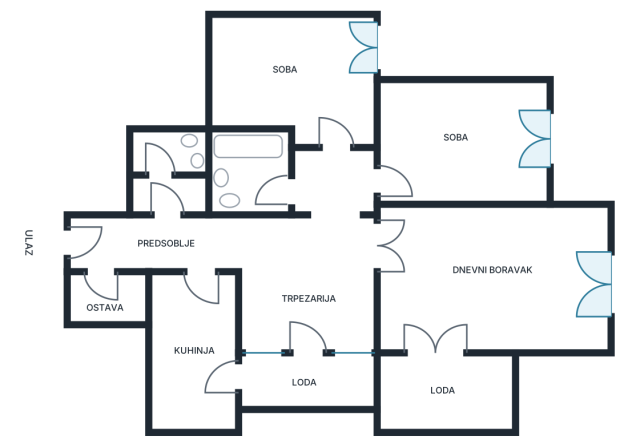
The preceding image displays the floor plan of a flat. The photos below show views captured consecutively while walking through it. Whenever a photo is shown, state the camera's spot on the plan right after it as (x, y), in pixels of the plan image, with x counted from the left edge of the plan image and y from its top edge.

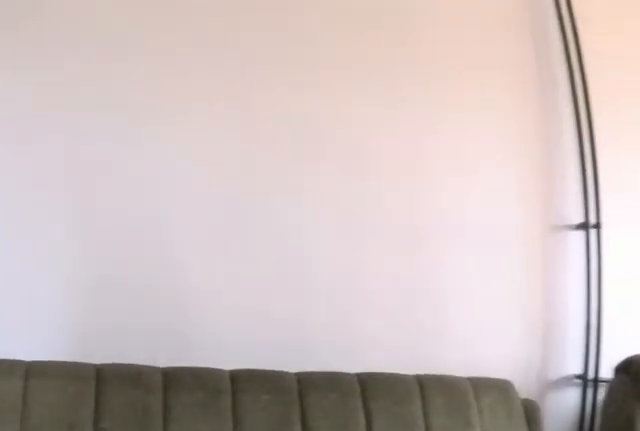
(454, 289)
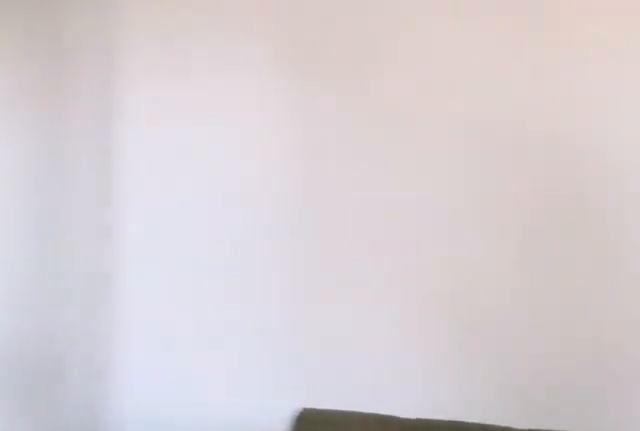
(448, 270)
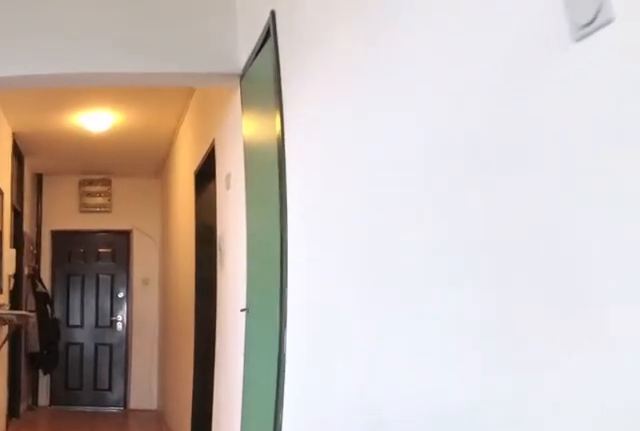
(357, 255)
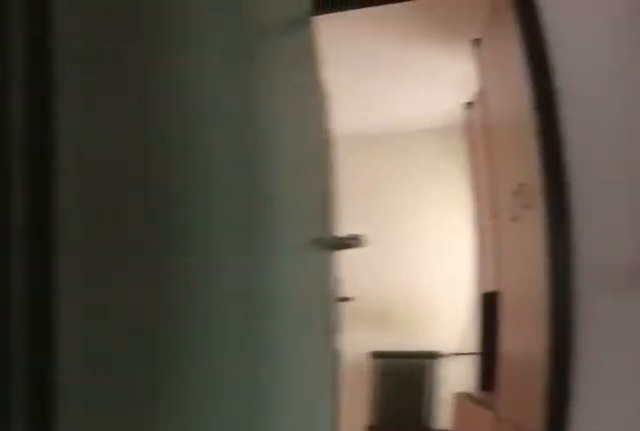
(344, 256)
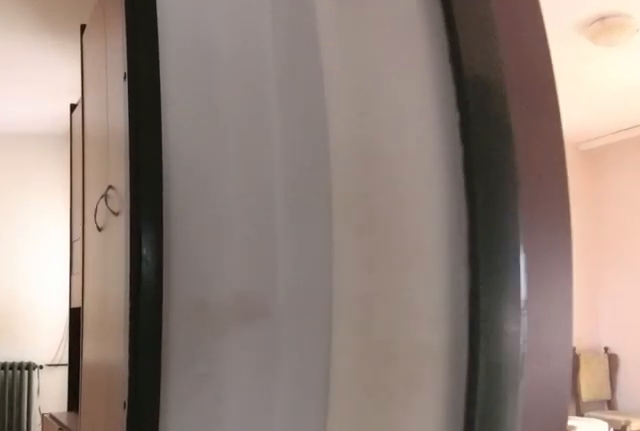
(334, 225)
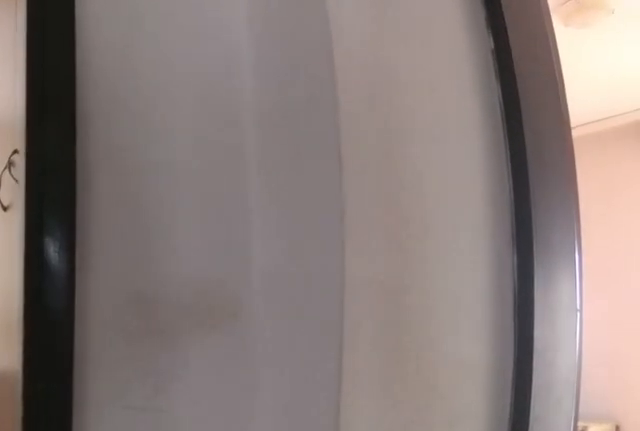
(335, 201)
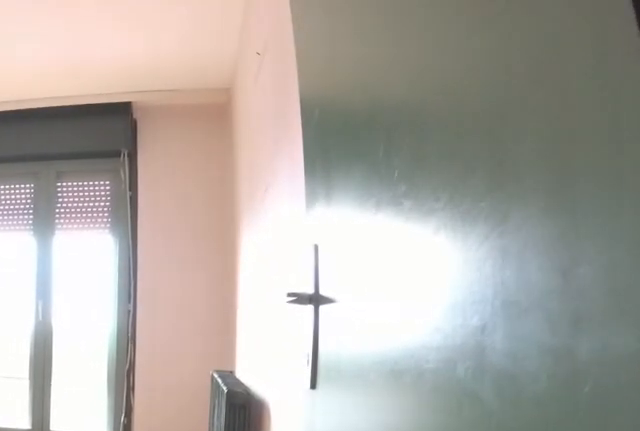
(348, 189)
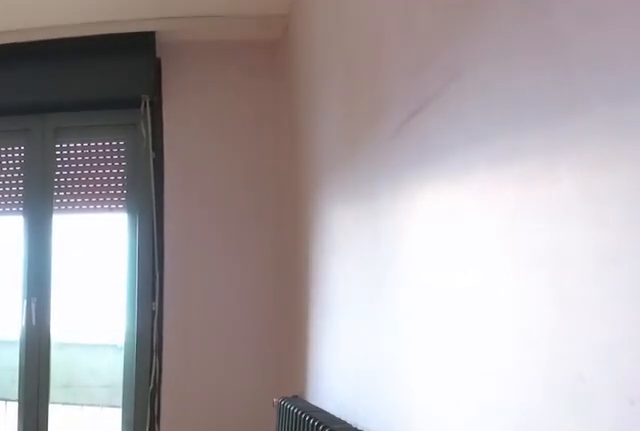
(376, 191)
